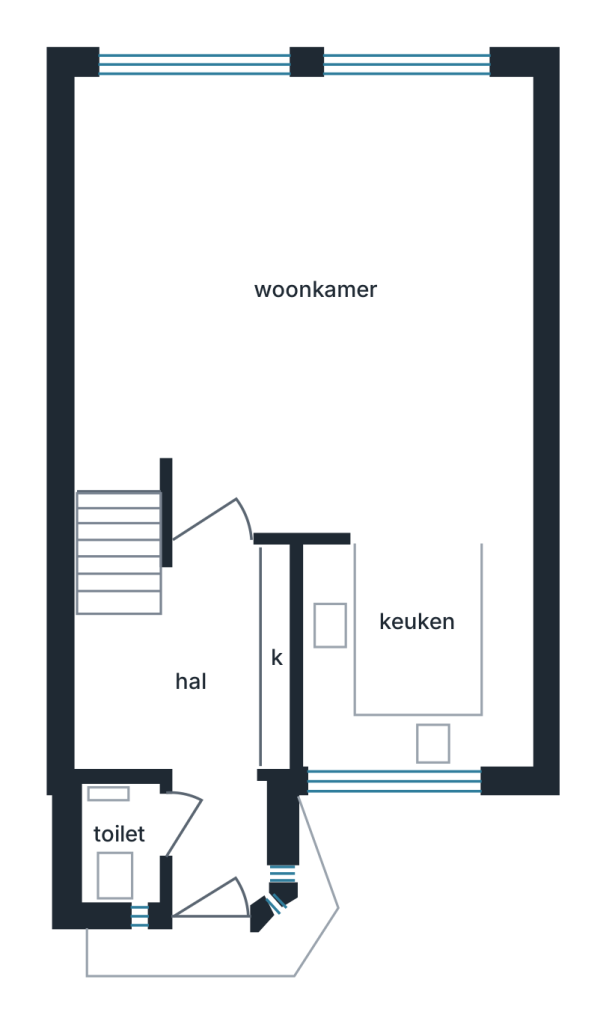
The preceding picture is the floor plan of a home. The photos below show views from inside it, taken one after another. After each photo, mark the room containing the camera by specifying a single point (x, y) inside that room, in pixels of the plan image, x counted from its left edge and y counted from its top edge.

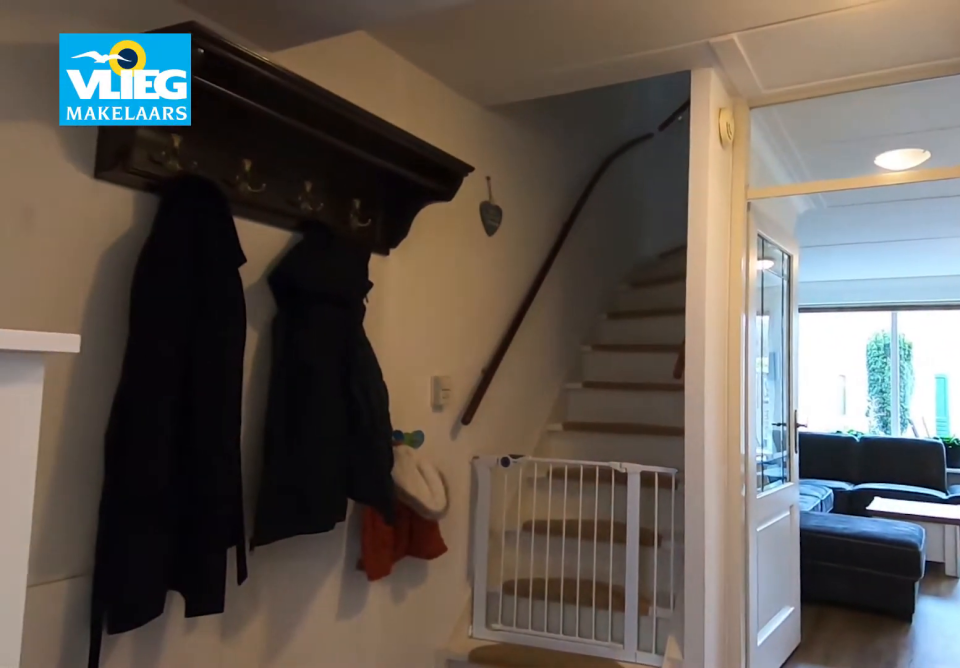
(186, 716)
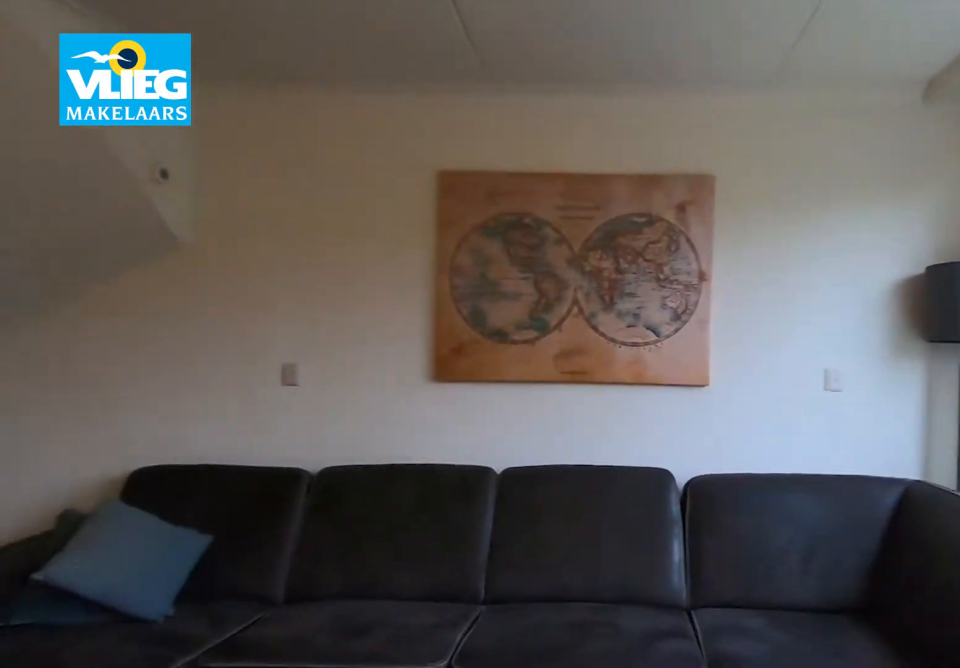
(296, 207)
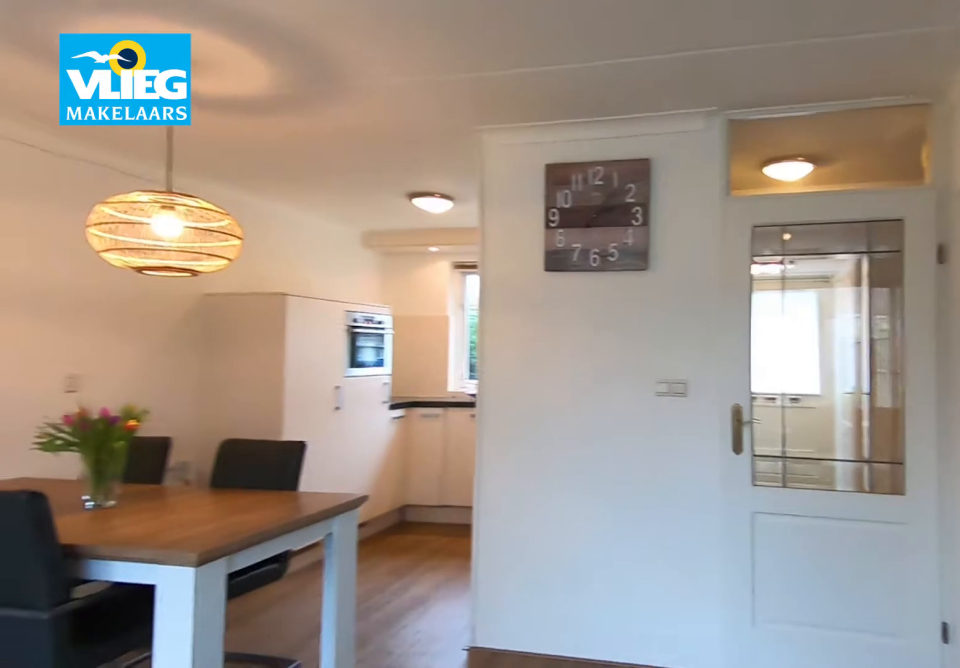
(296, 207)
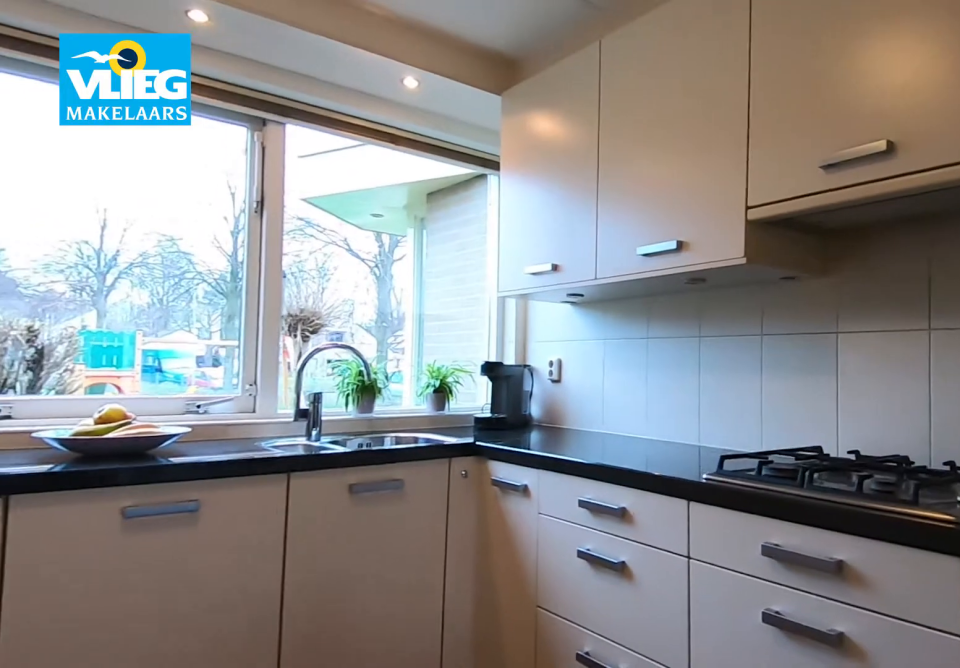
(420, 654)
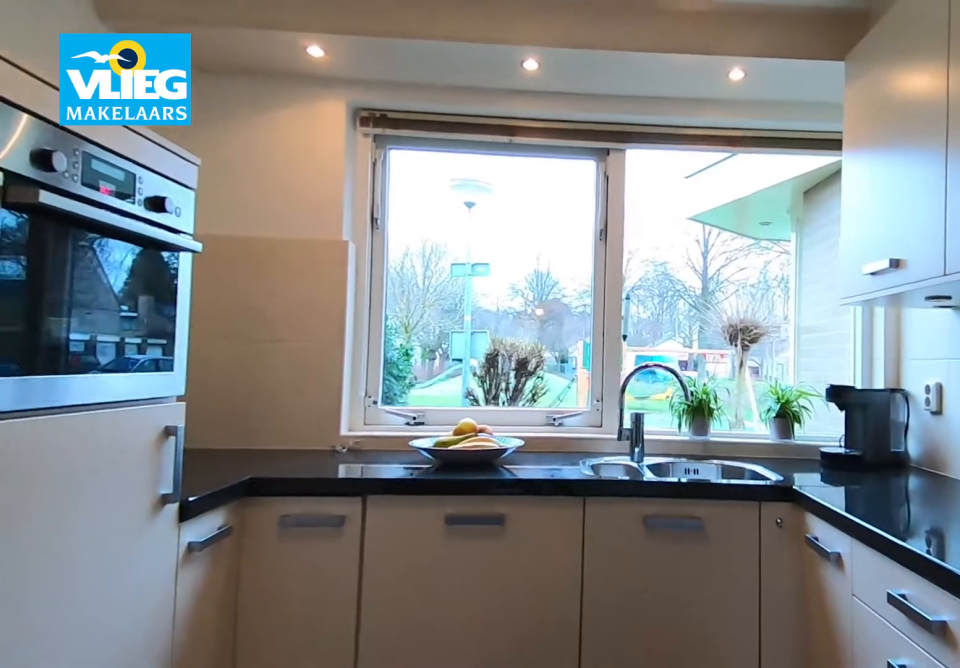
(420, 654)
